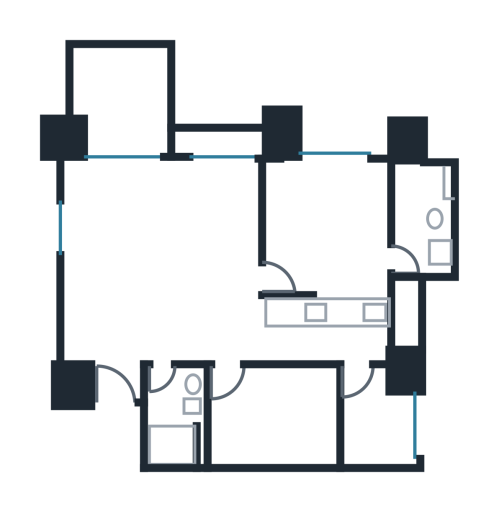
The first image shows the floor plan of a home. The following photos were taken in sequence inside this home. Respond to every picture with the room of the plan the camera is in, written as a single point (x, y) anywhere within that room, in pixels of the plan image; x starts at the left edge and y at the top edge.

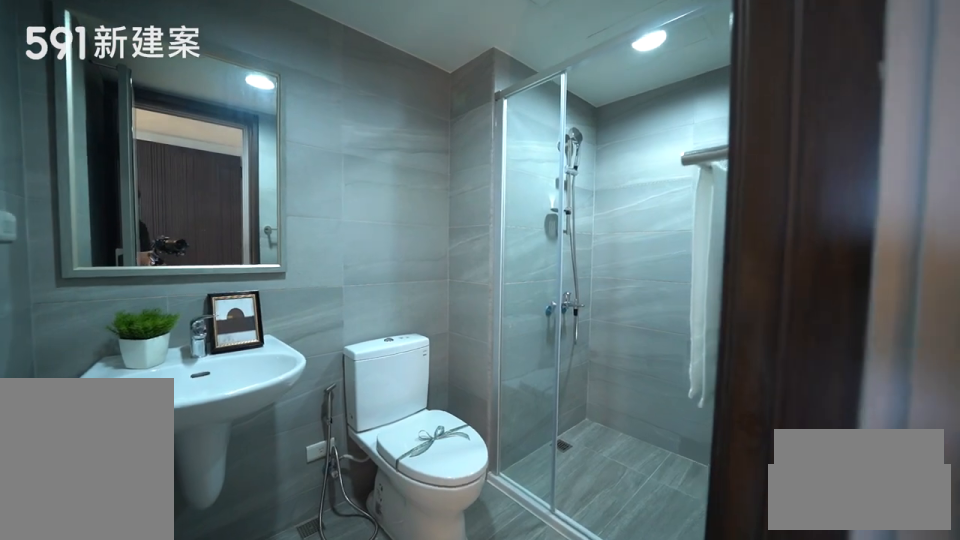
(173, 416)
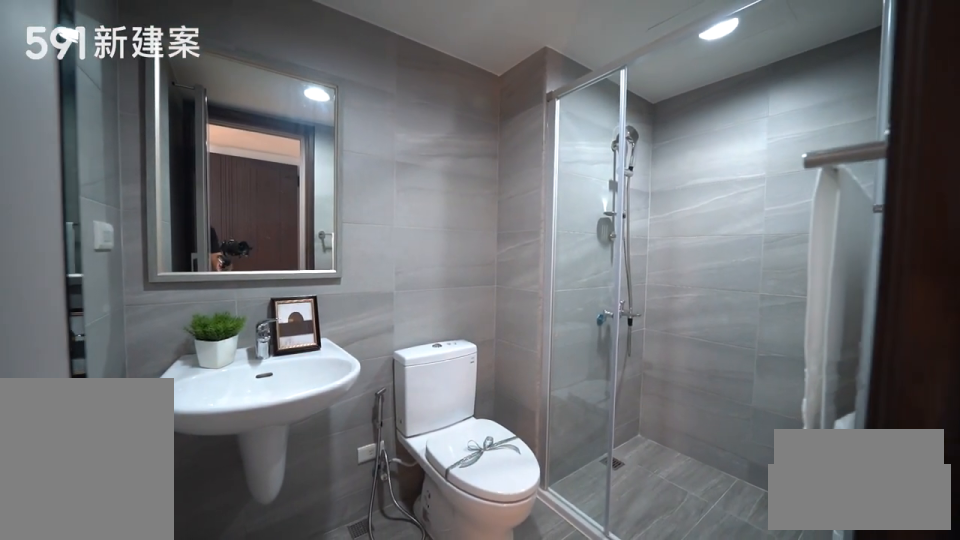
(173, 416)
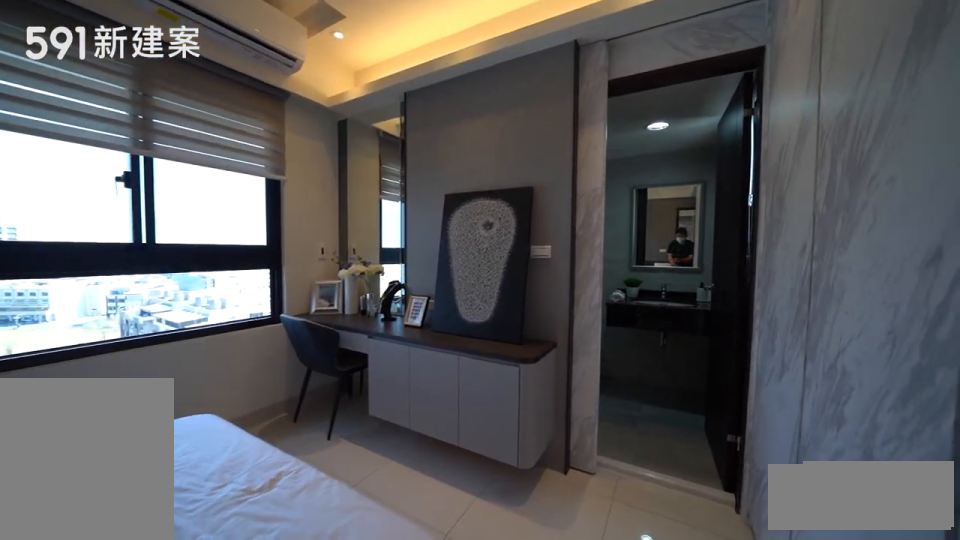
(329, 227)
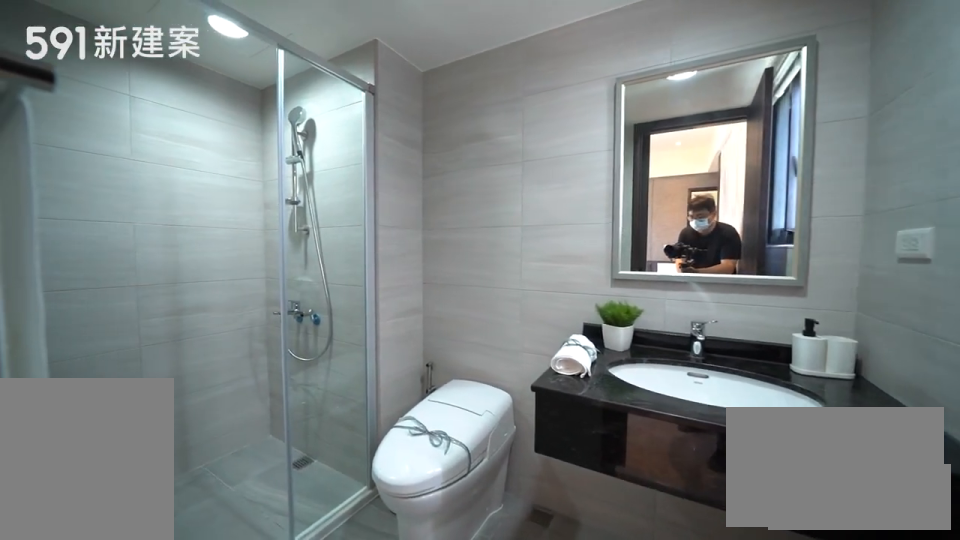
(423, 216)
